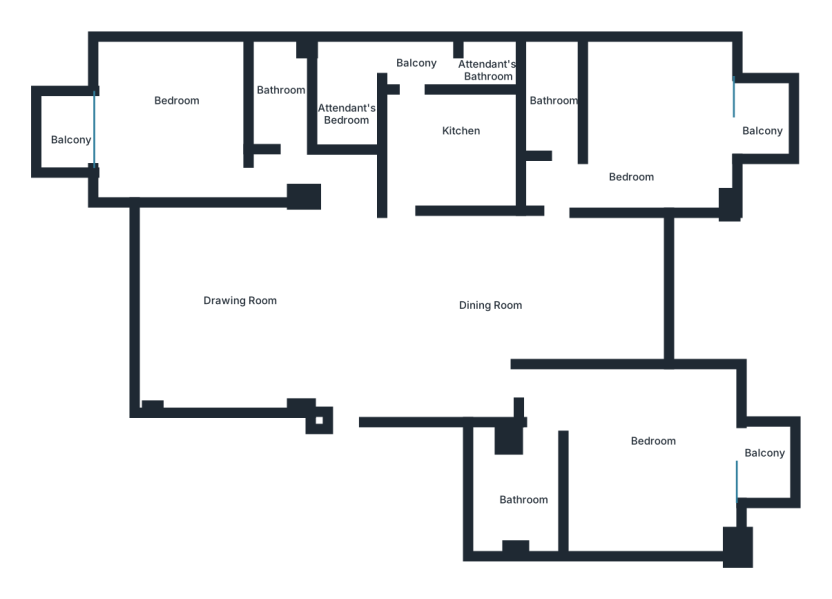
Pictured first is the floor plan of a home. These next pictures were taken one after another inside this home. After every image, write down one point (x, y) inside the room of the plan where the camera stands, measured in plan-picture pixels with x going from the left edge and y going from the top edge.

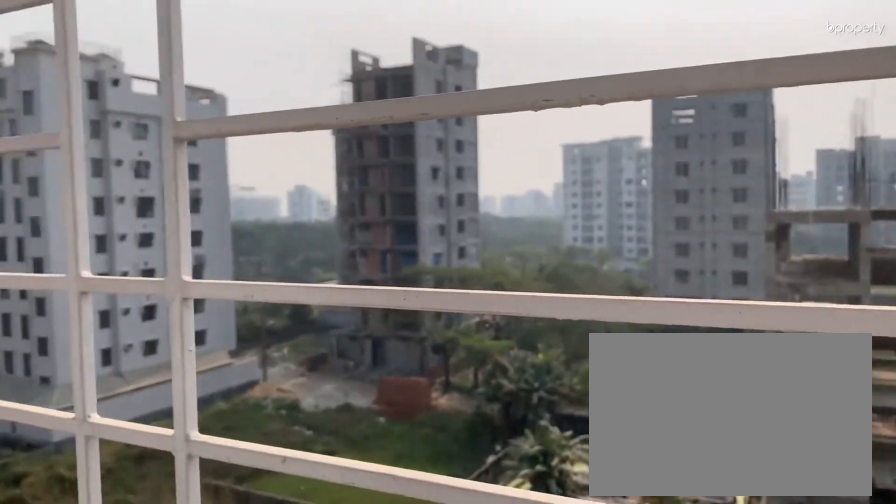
(763, 131)
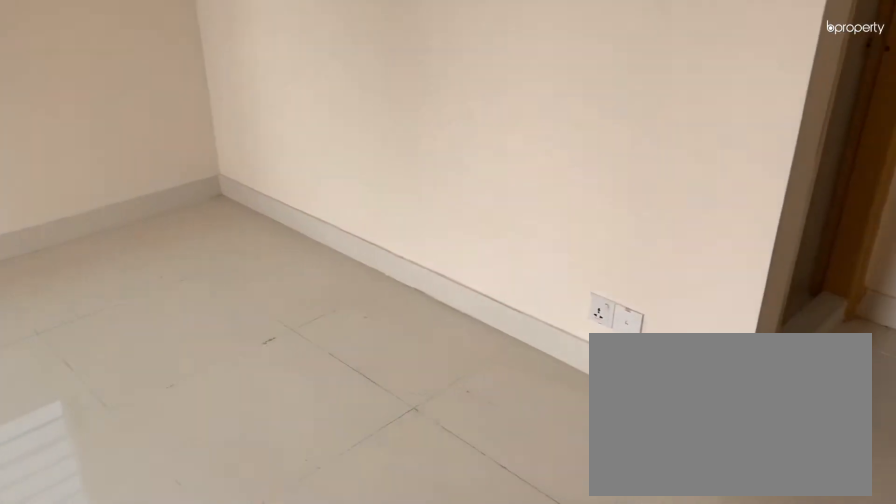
(645, 474)
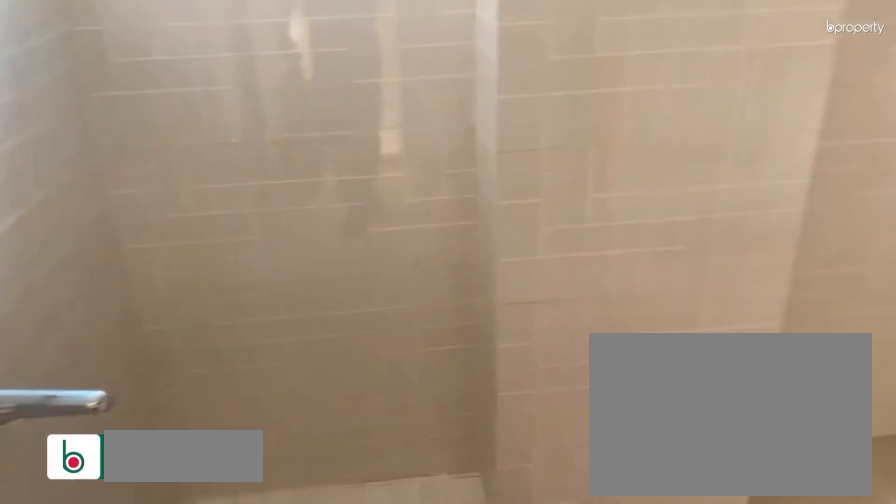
(523, 496)
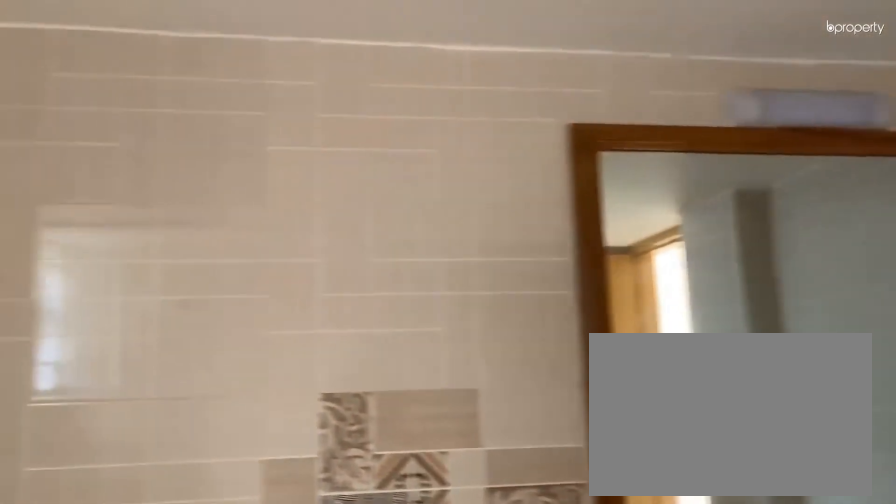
(528, 486)
